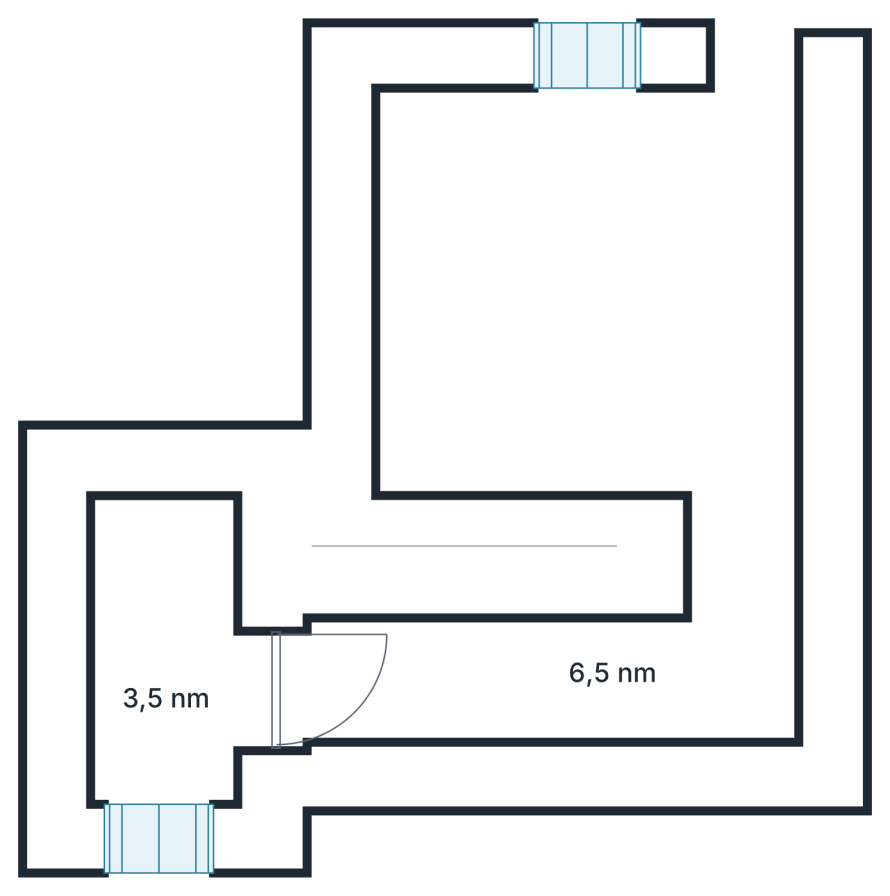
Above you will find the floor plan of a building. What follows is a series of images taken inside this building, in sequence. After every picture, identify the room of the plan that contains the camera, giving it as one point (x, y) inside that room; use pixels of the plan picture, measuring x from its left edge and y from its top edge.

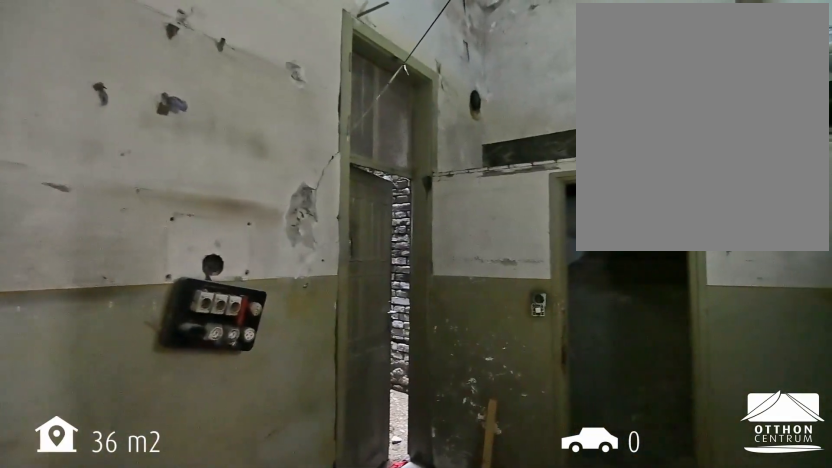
(553, 677)
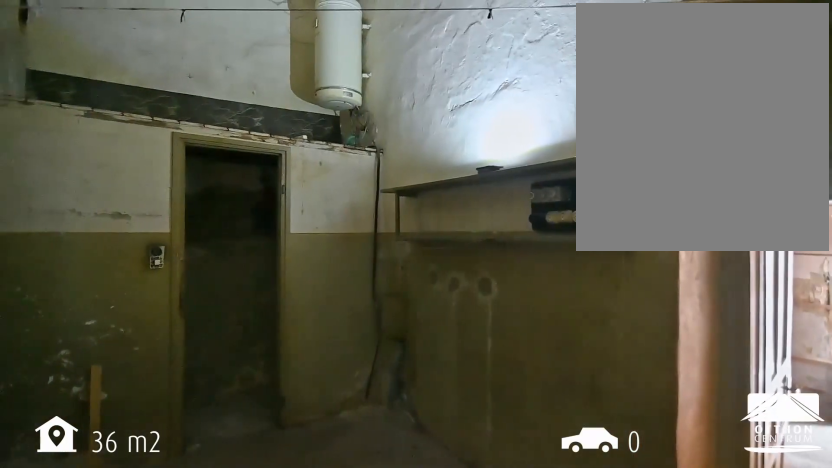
(553, 677)
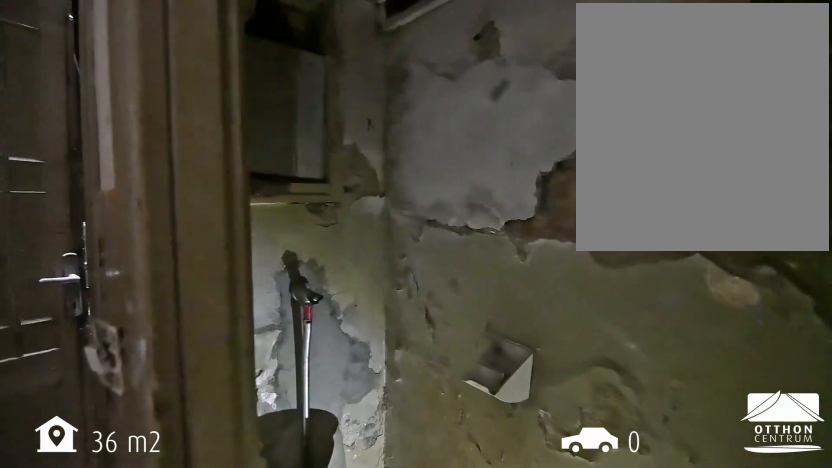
(166, 654)
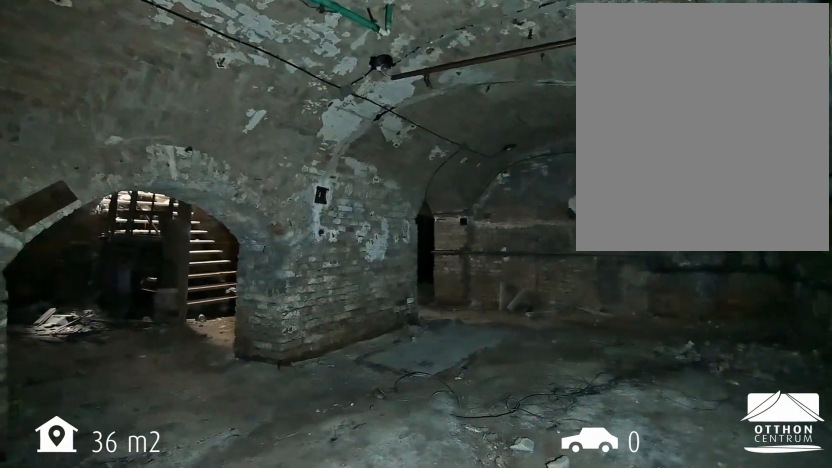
(594, 277)
